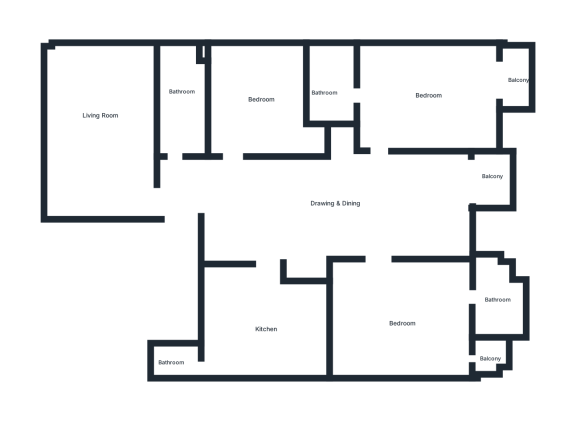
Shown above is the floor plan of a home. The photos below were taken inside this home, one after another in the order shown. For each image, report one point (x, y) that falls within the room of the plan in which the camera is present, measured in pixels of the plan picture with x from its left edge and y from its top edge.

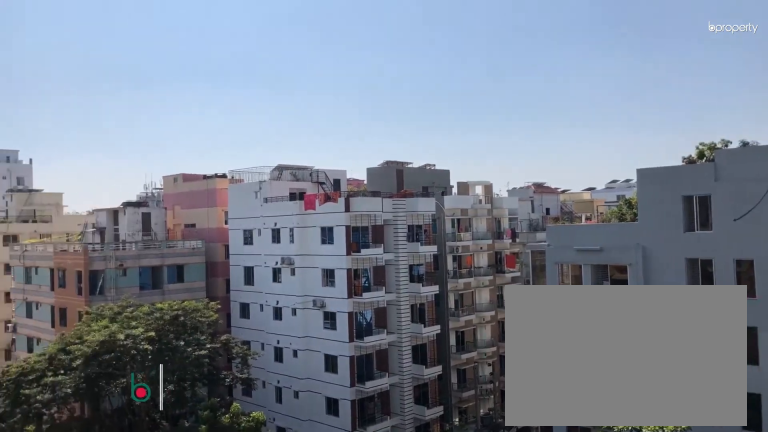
(517, 77)
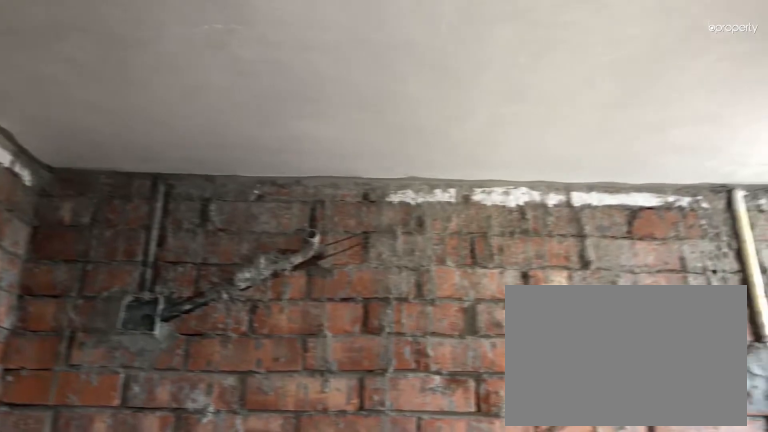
(329, 87)
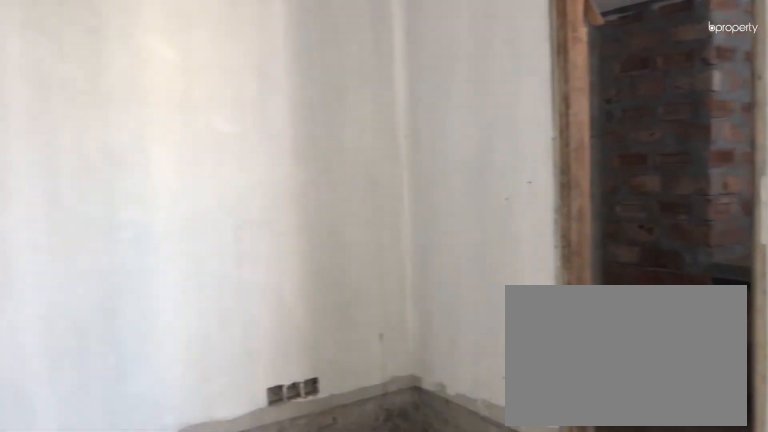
(402, 325)
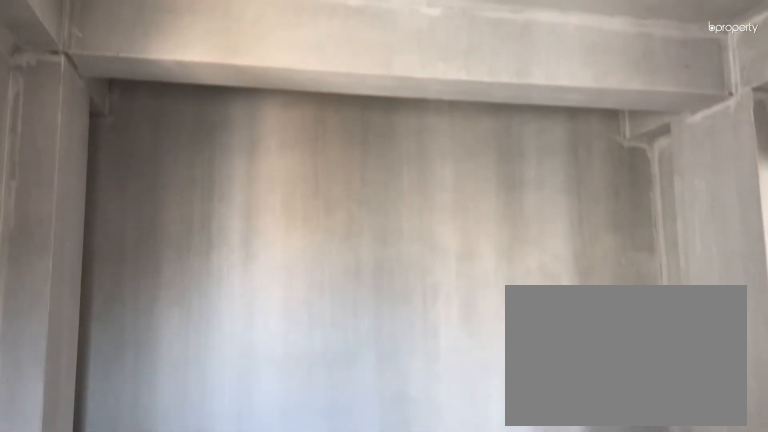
(402, 325)
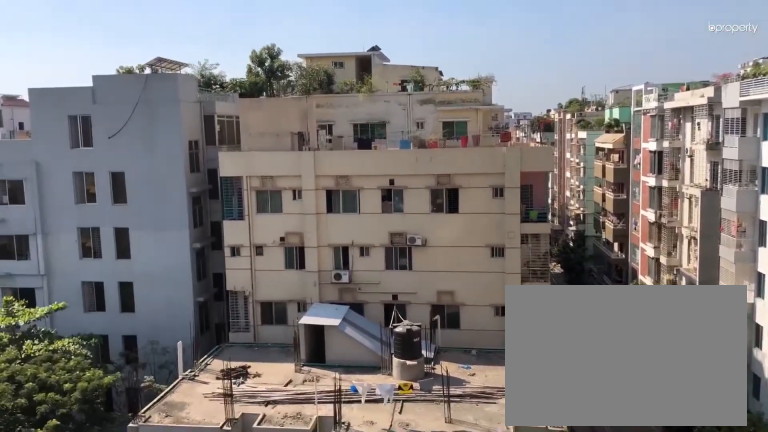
(490, 361)
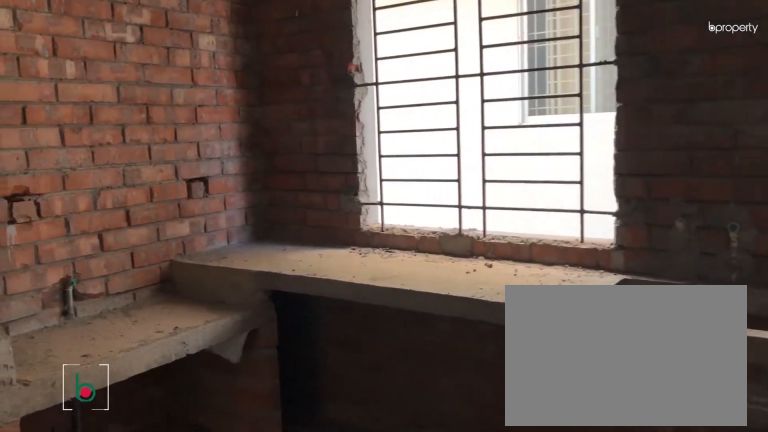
(269, 326)
